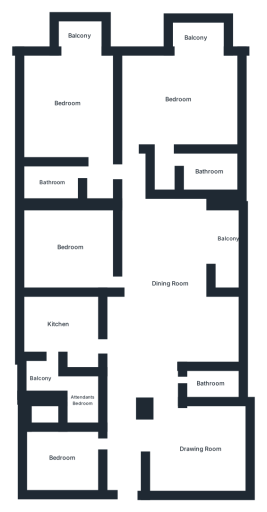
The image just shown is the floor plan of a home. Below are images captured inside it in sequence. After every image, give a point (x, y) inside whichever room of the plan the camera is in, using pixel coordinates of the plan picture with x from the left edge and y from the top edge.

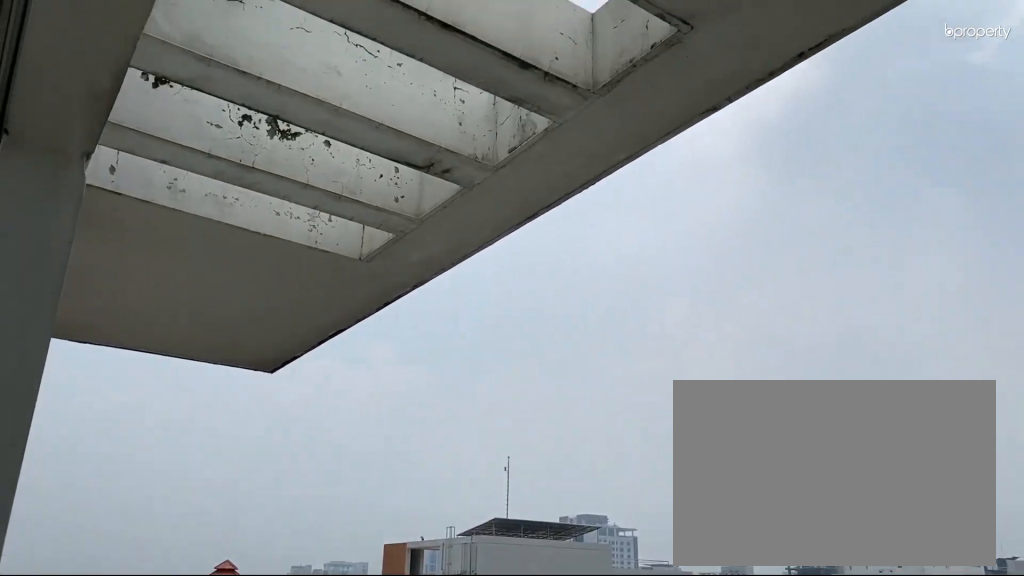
(80, 36)
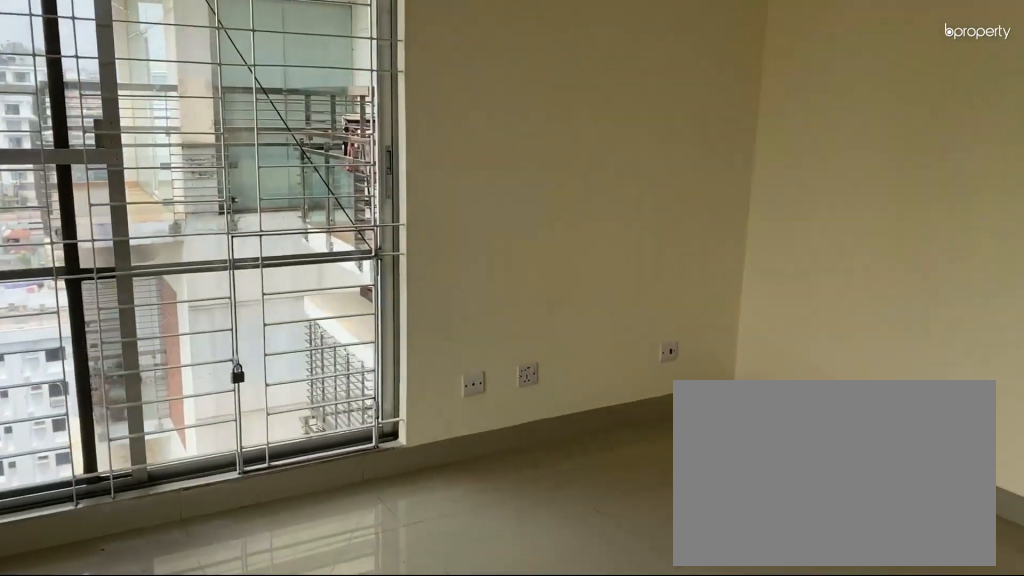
(178, 99)
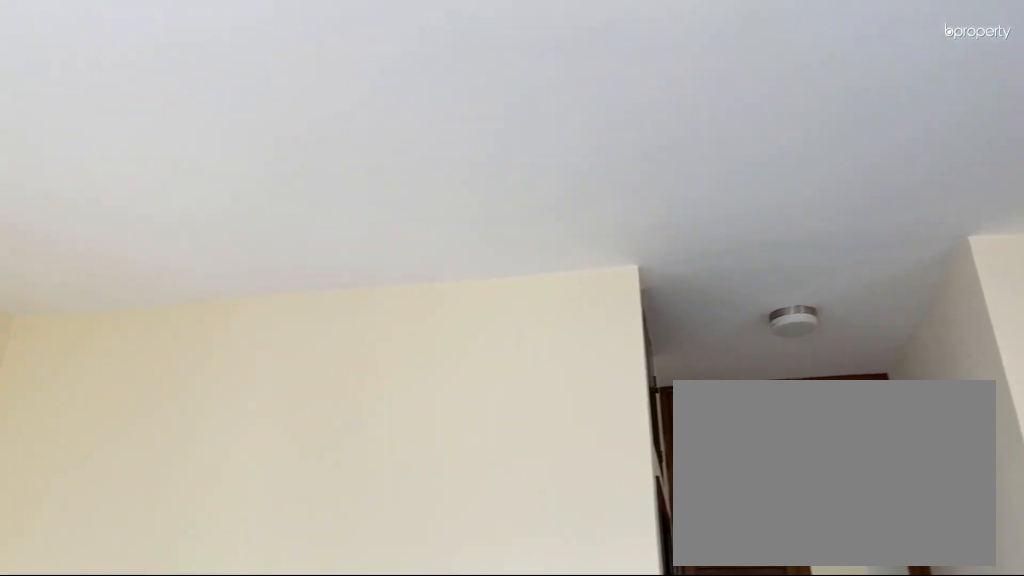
(178, 99)
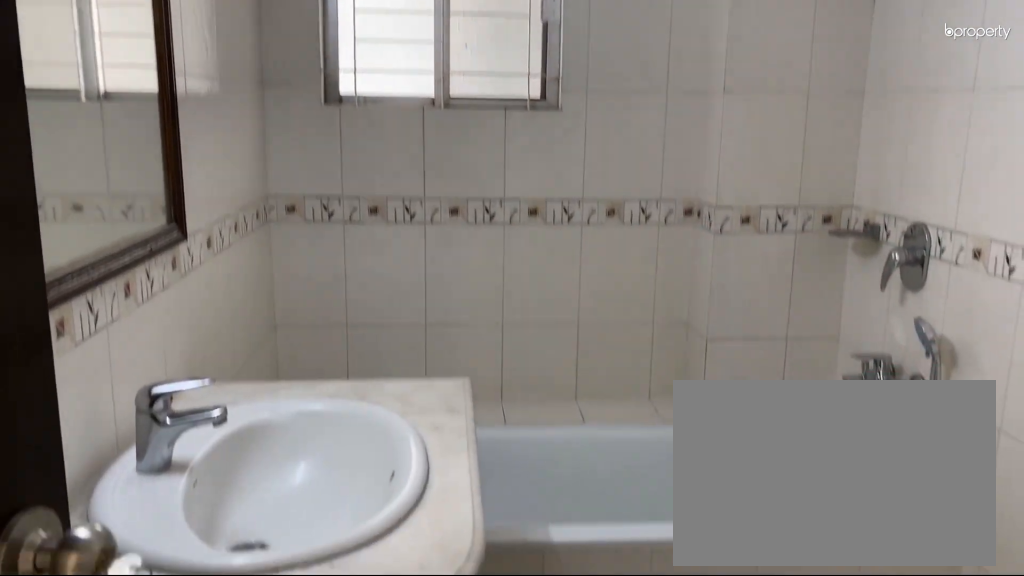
(207, 171)
